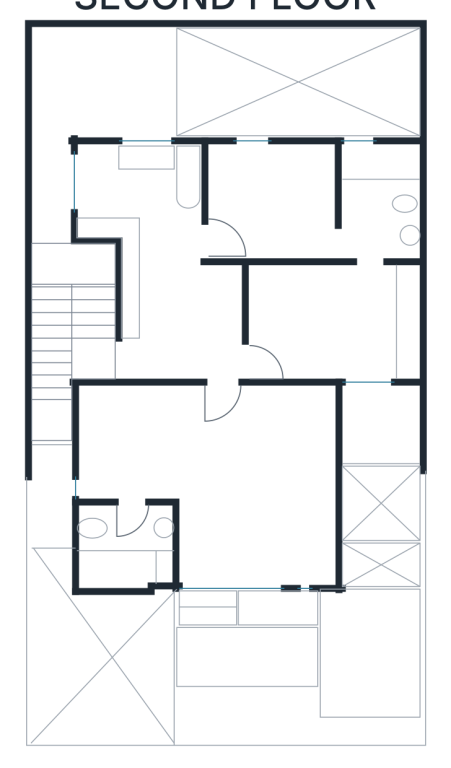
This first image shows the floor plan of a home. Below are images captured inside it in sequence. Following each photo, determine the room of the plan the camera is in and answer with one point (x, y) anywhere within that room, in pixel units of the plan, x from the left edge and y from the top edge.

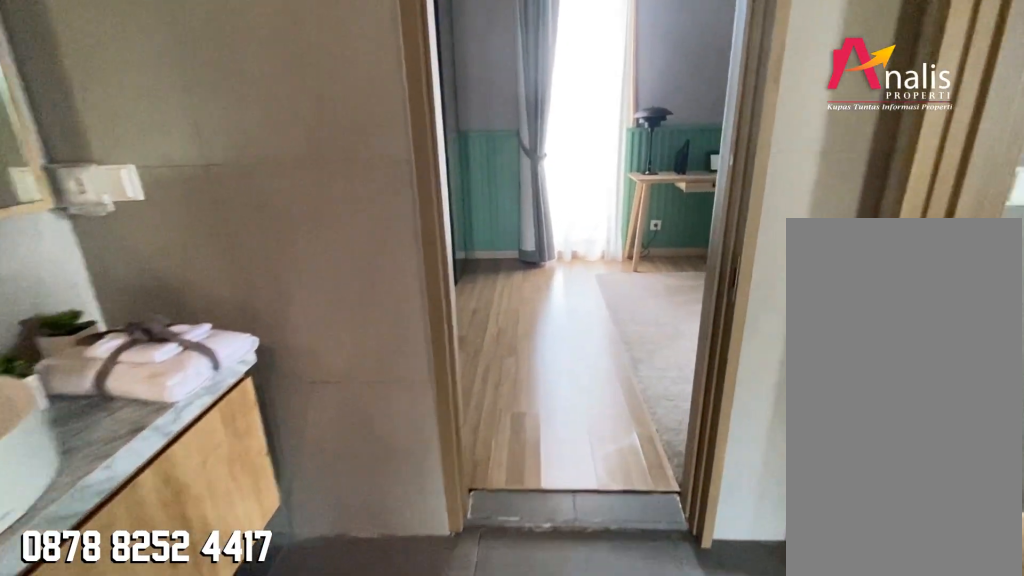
(381, 202)
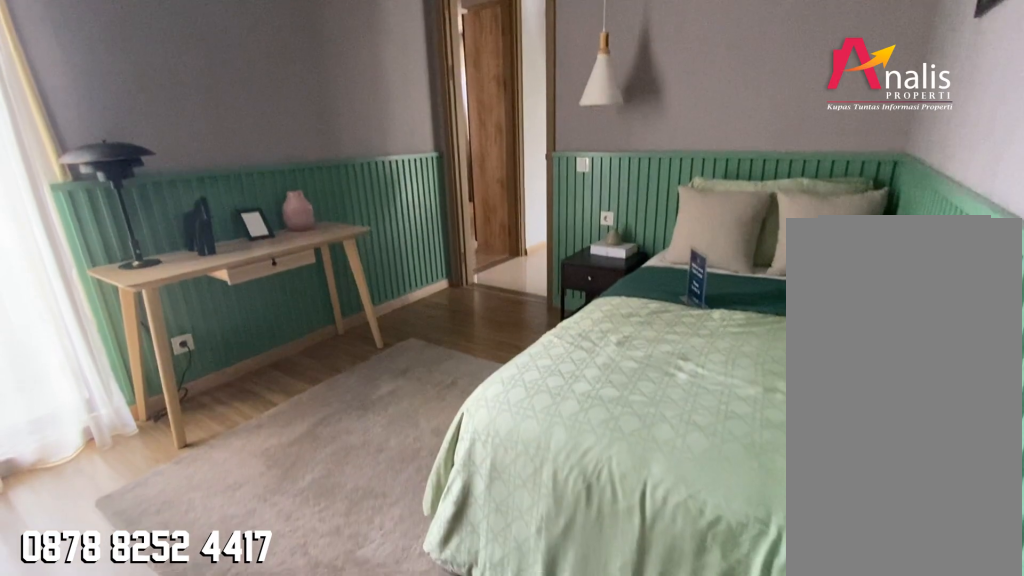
(336, 331)
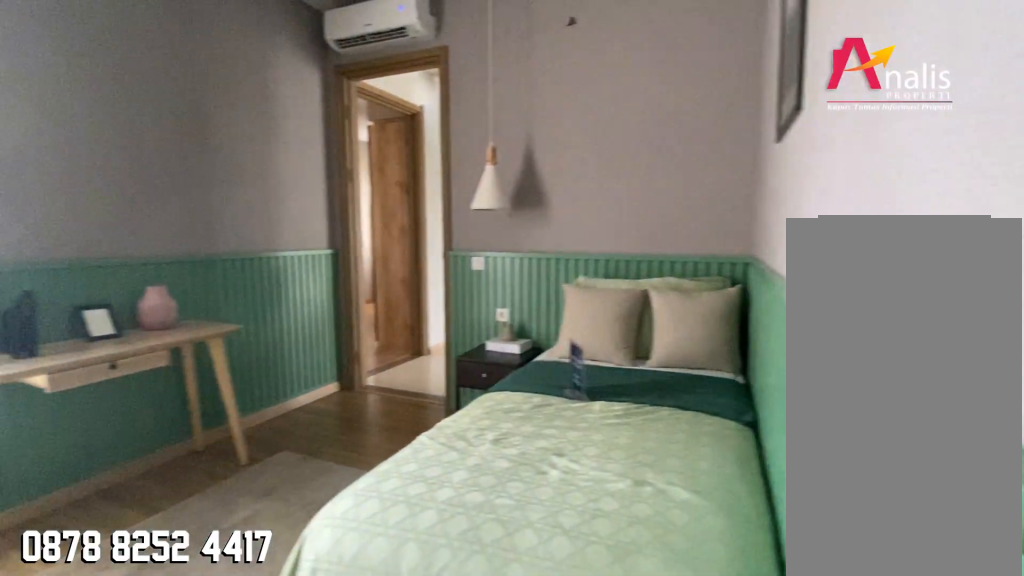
(336, 331)
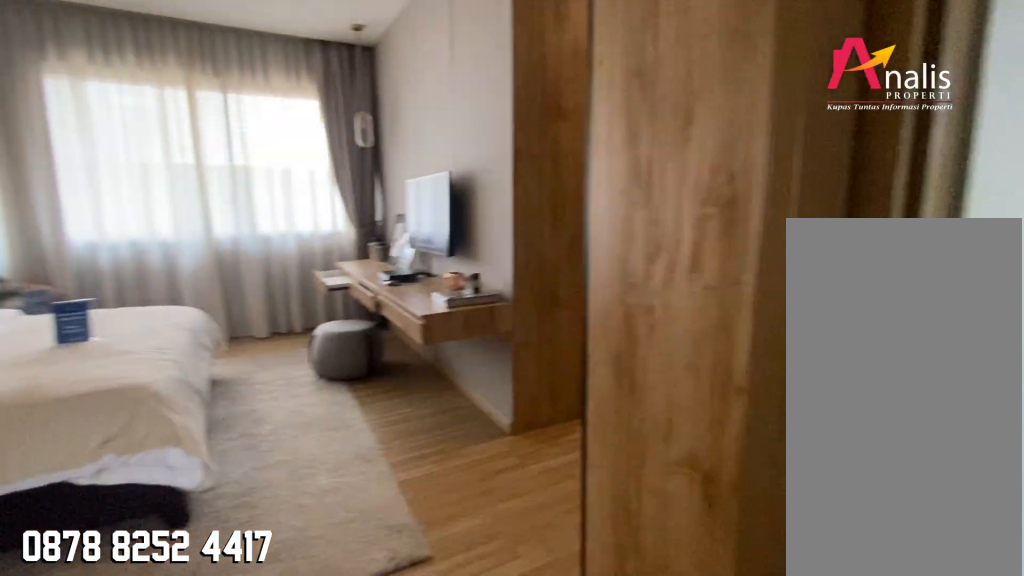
(162, 263)
